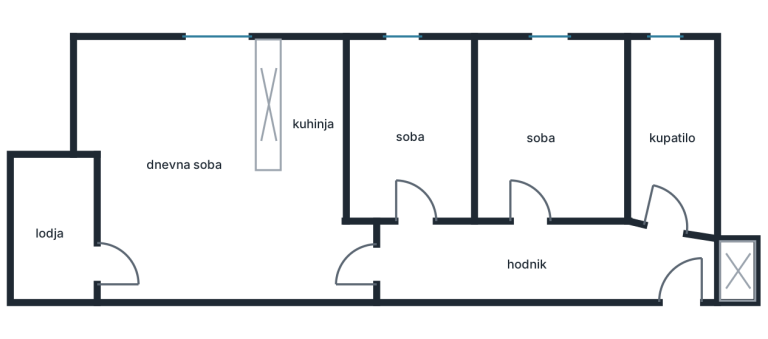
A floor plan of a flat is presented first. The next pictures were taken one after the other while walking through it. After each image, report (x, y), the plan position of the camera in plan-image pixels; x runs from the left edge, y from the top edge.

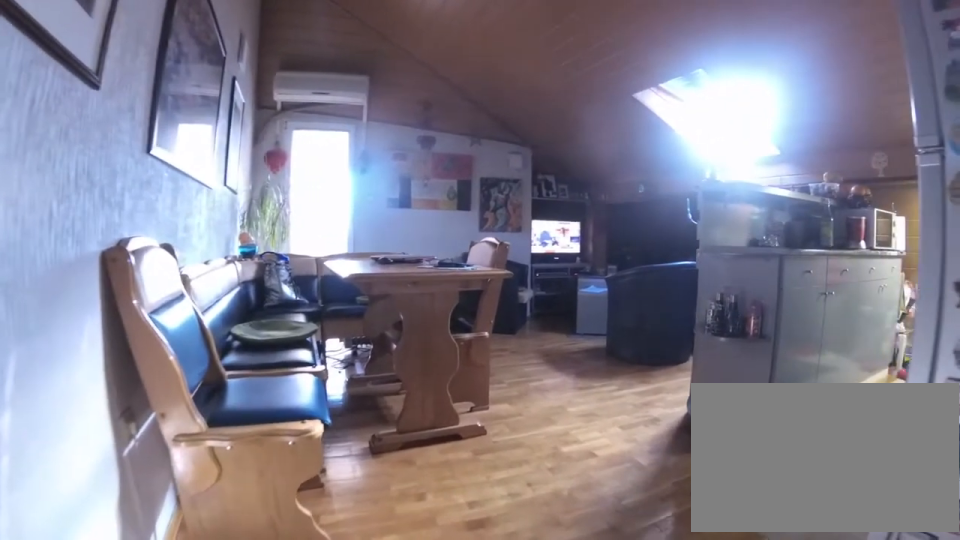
(376, 265)
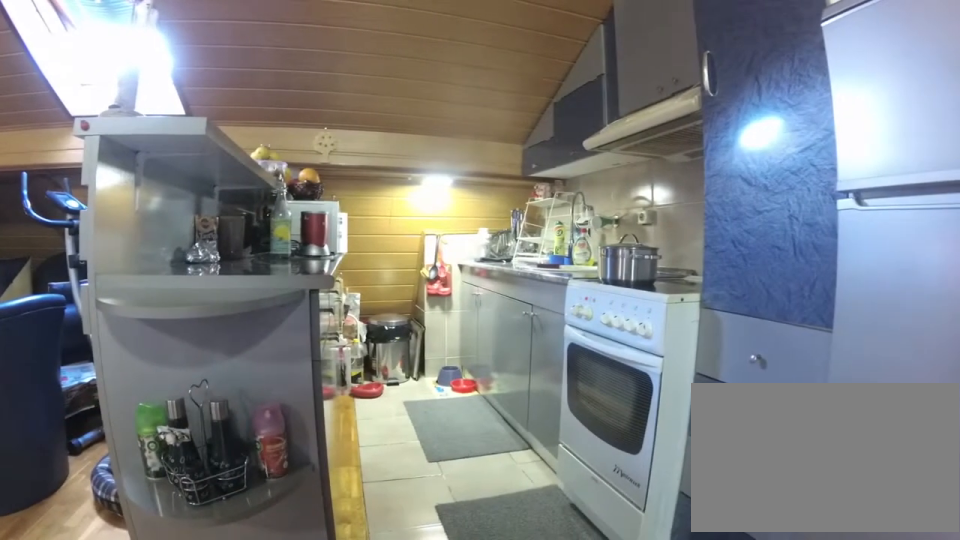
(321, 248)
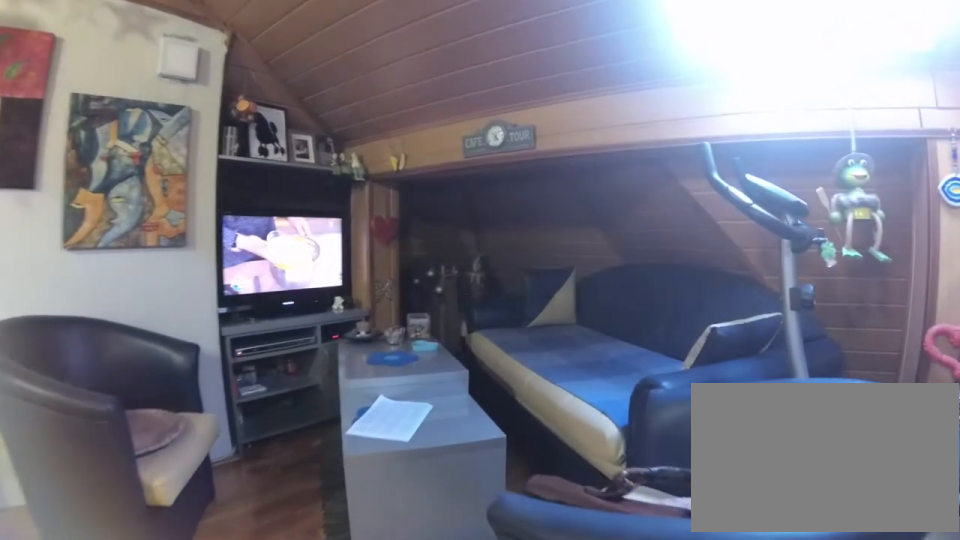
(258, 203)
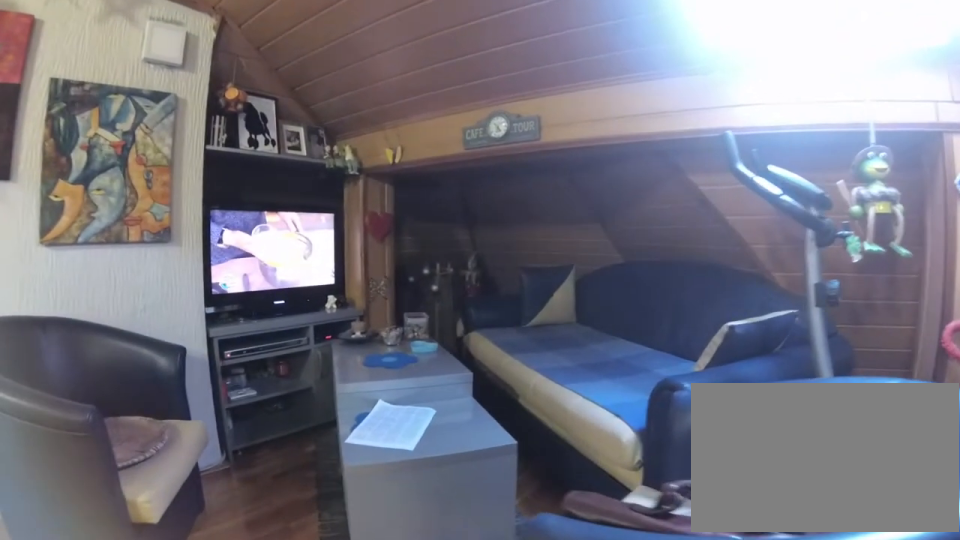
(247, 196)
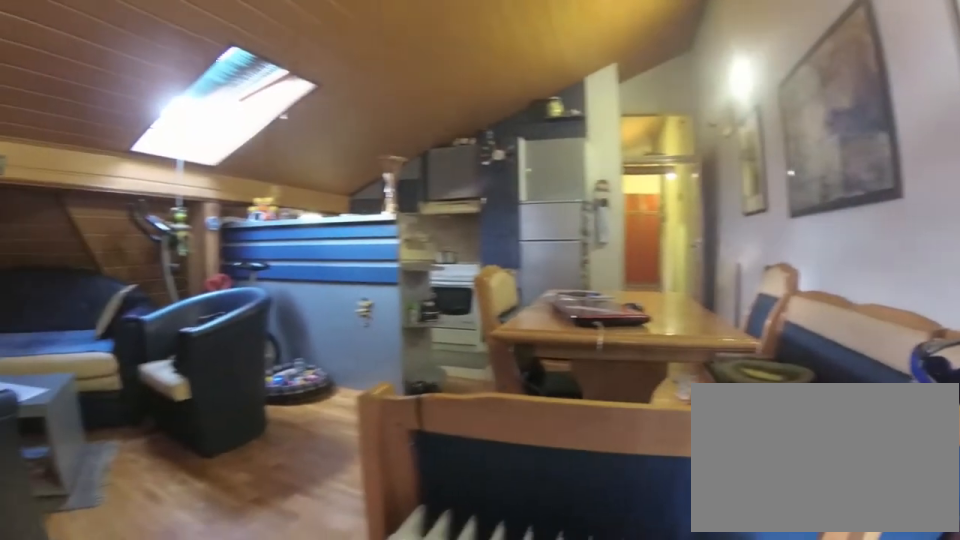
(115, 222)
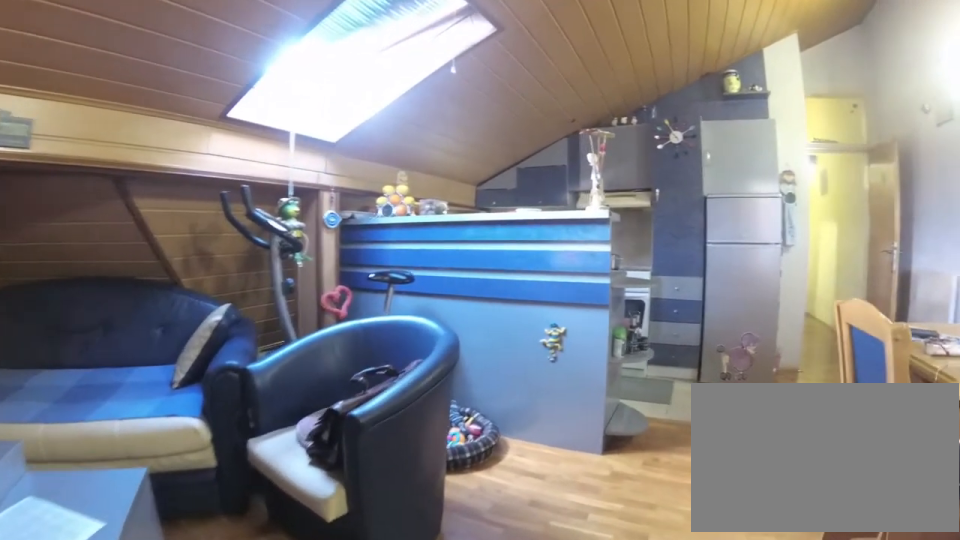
(142, 239)
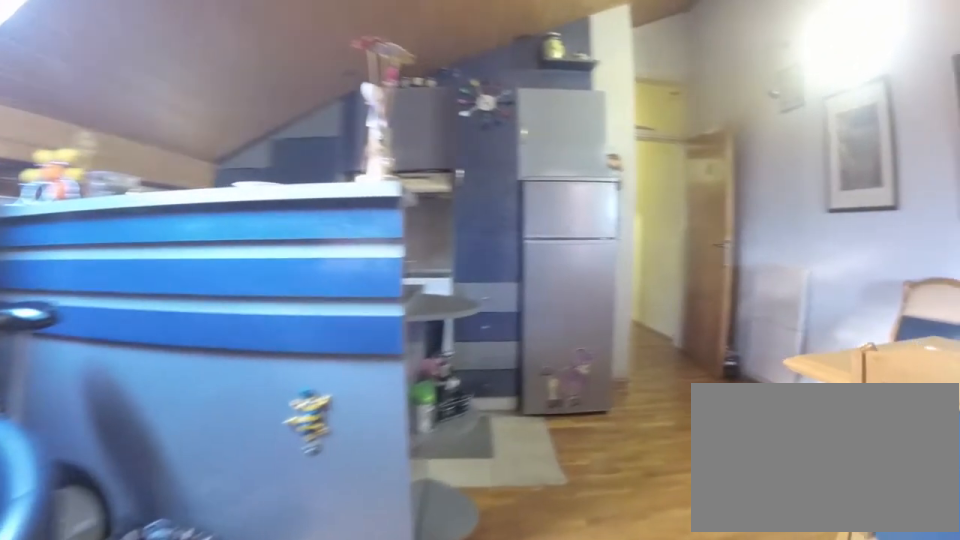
(174, 220)
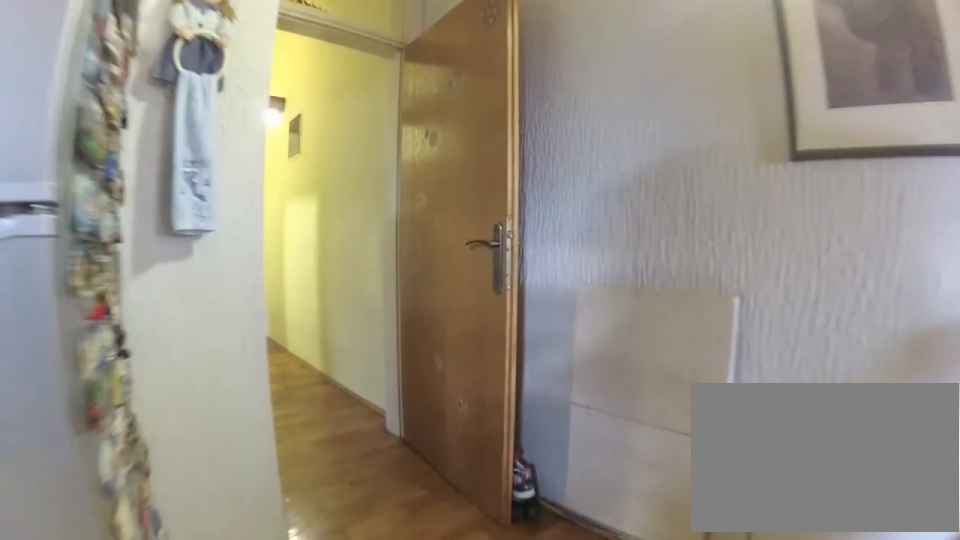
(260, 246)
